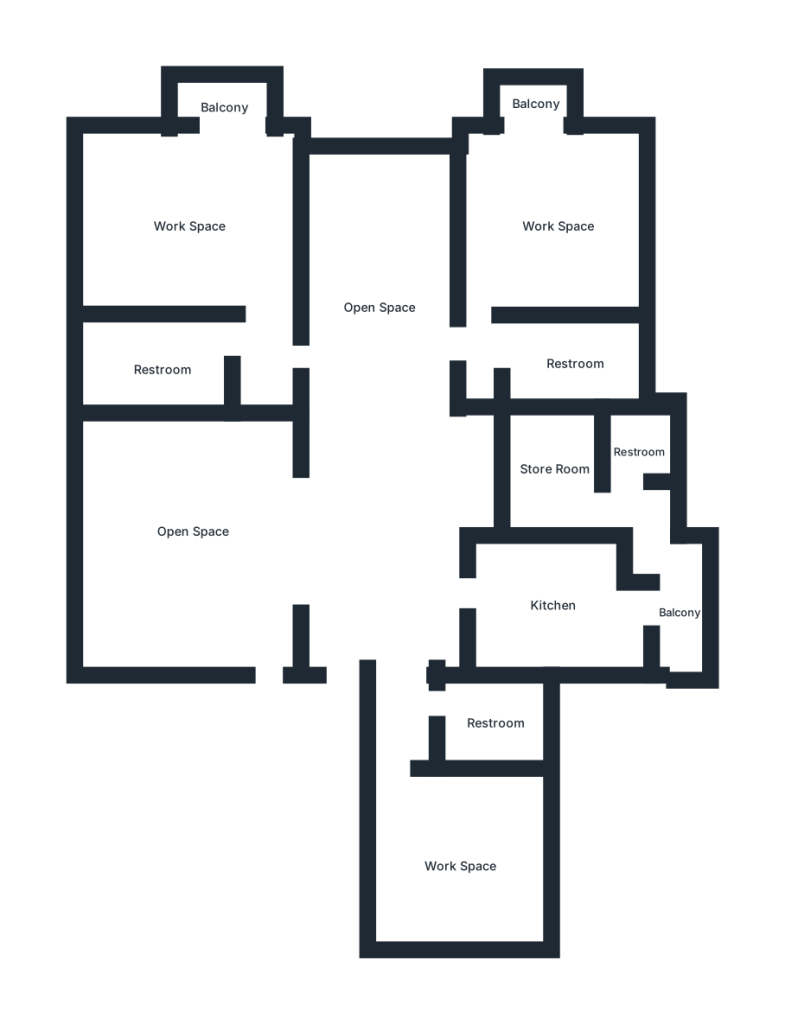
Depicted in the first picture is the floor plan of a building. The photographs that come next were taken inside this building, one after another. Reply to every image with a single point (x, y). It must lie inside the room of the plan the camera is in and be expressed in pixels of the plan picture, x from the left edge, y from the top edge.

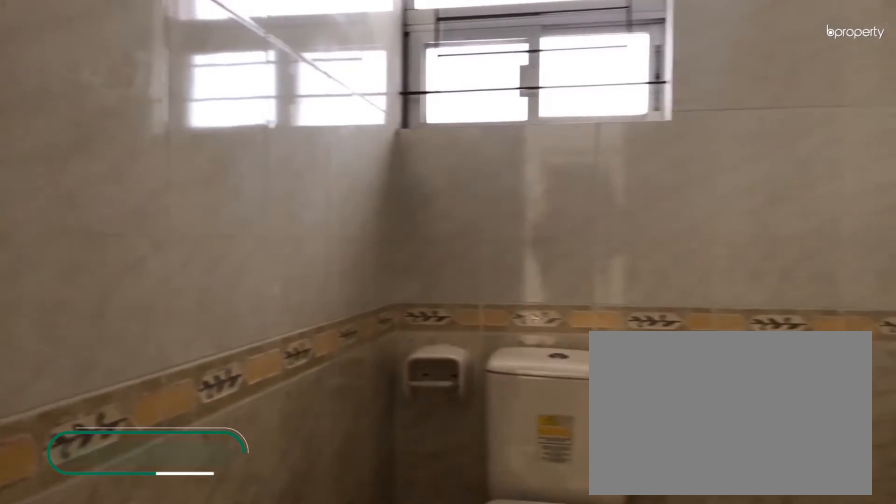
(563, 368)
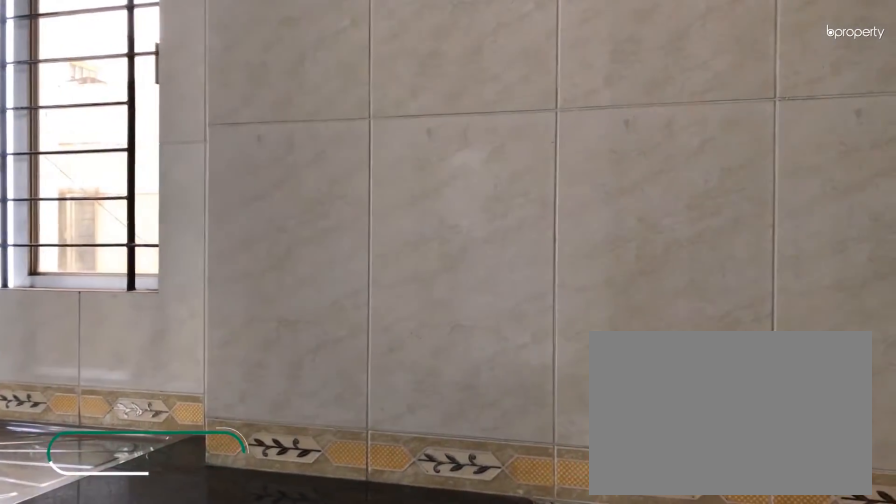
(562, 599)
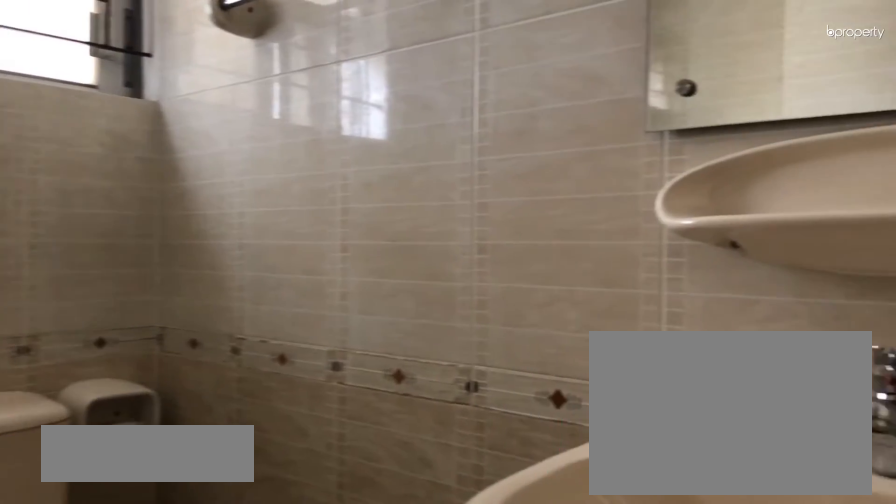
(488, 728)
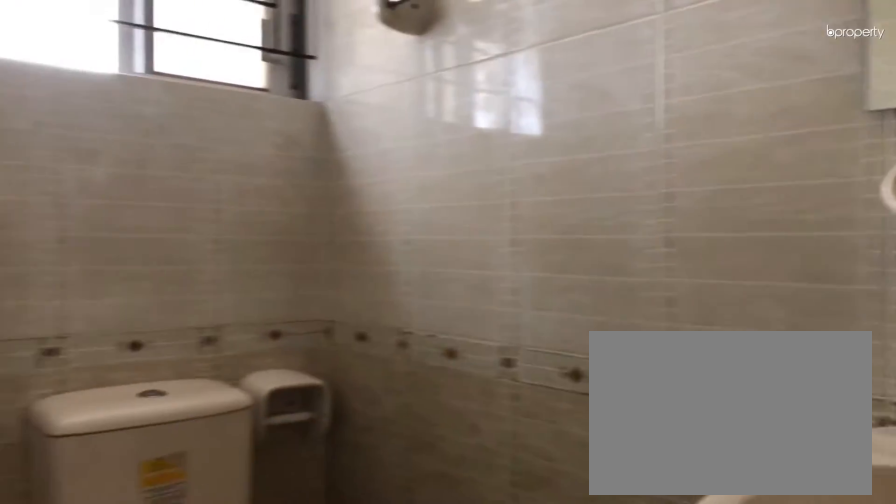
(488, 728)
